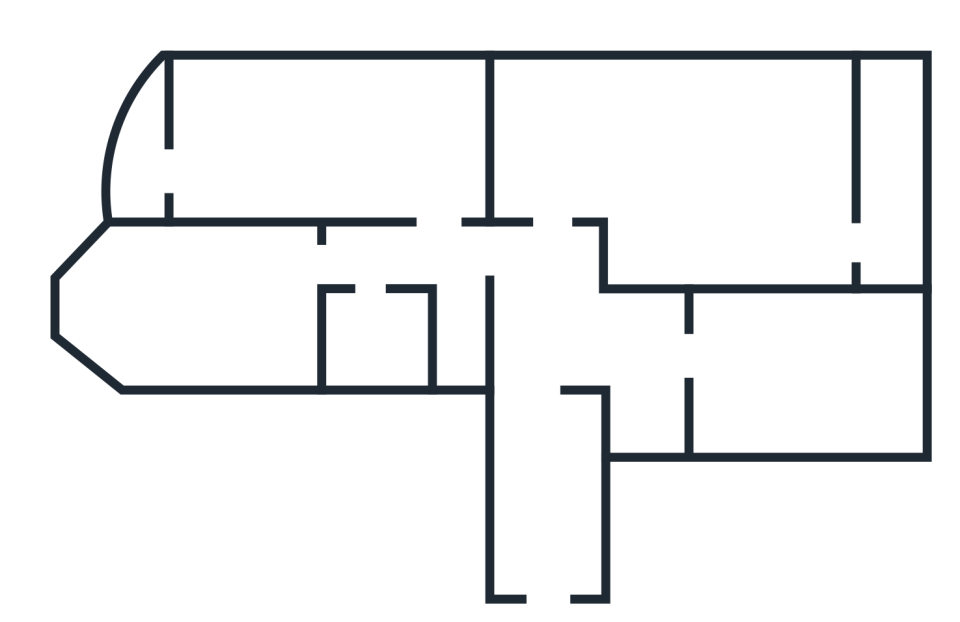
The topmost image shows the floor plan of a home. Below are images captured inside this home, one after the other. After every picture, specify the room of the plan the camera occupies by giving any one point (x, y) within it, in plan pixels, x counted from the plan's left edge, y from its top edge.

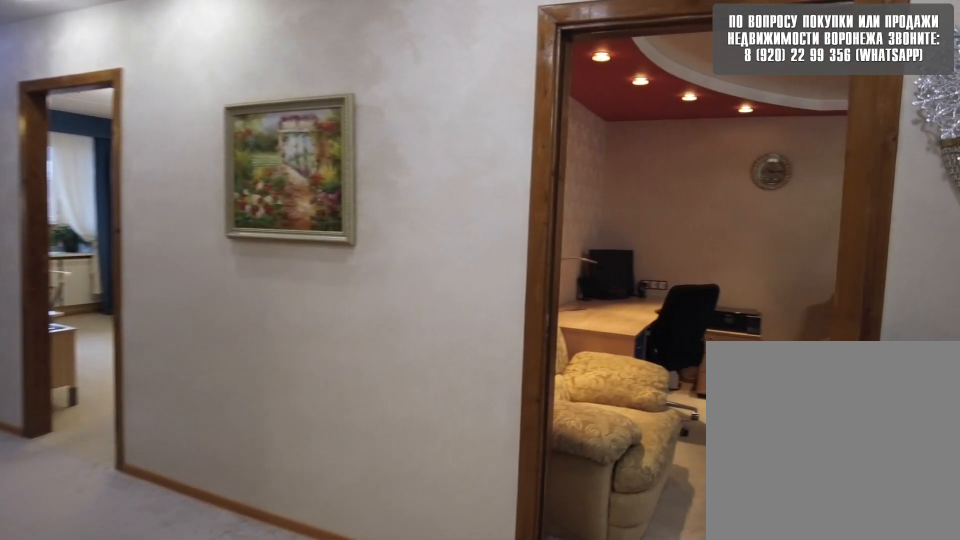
(564, 343)
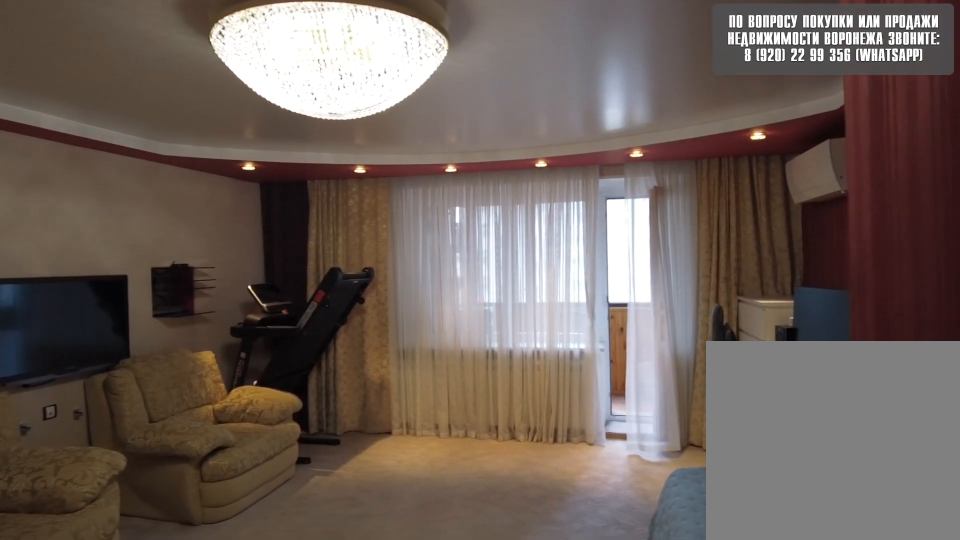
(625, 156)
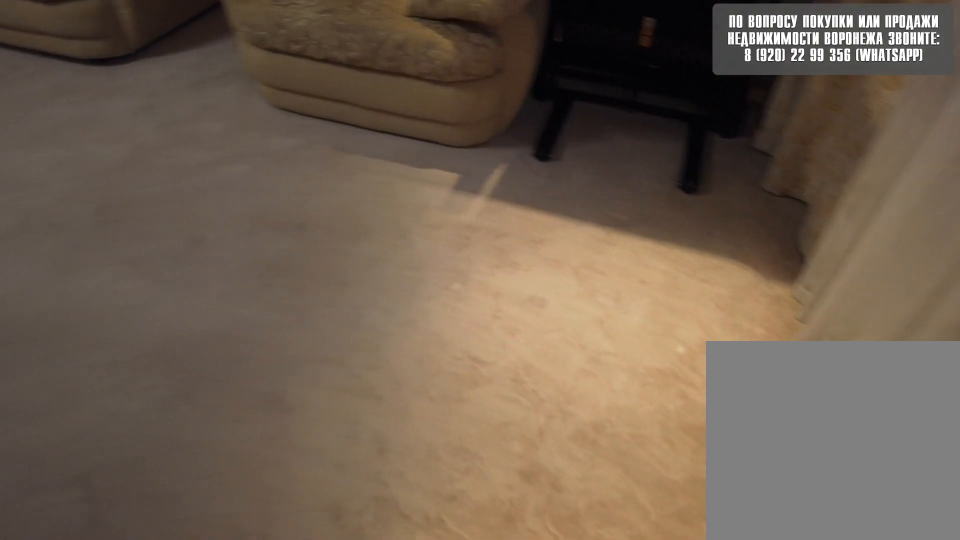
(625, 156)
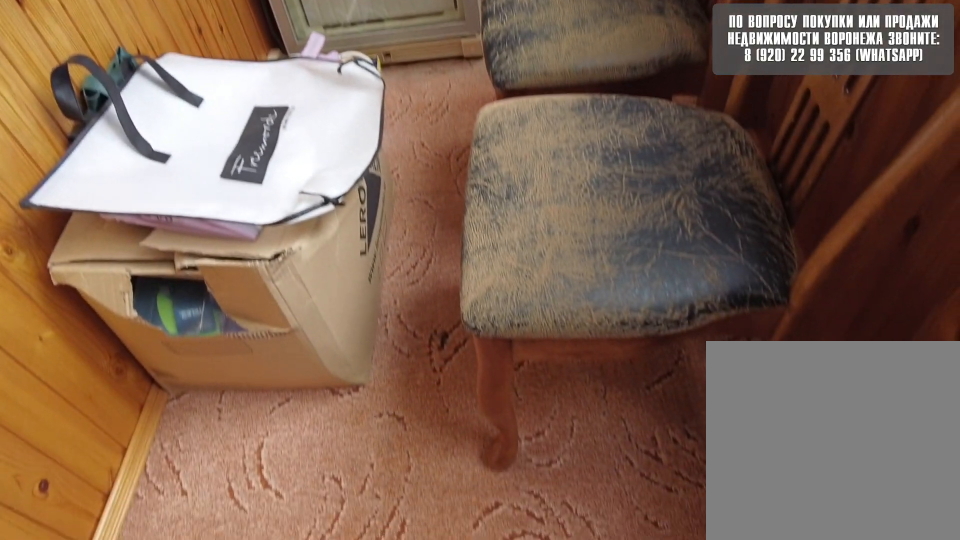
(911, 234)
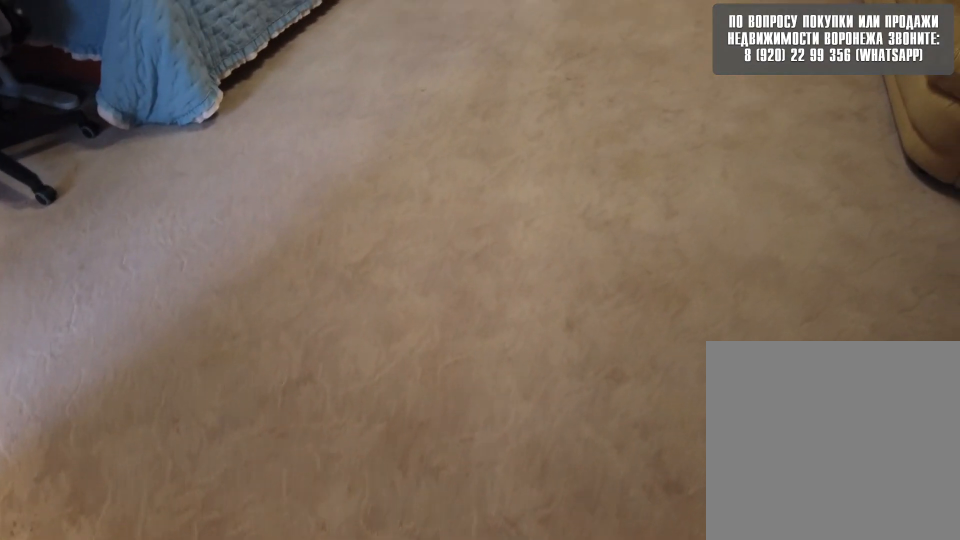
(757, 228)
